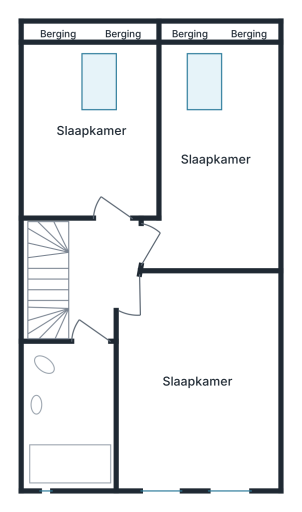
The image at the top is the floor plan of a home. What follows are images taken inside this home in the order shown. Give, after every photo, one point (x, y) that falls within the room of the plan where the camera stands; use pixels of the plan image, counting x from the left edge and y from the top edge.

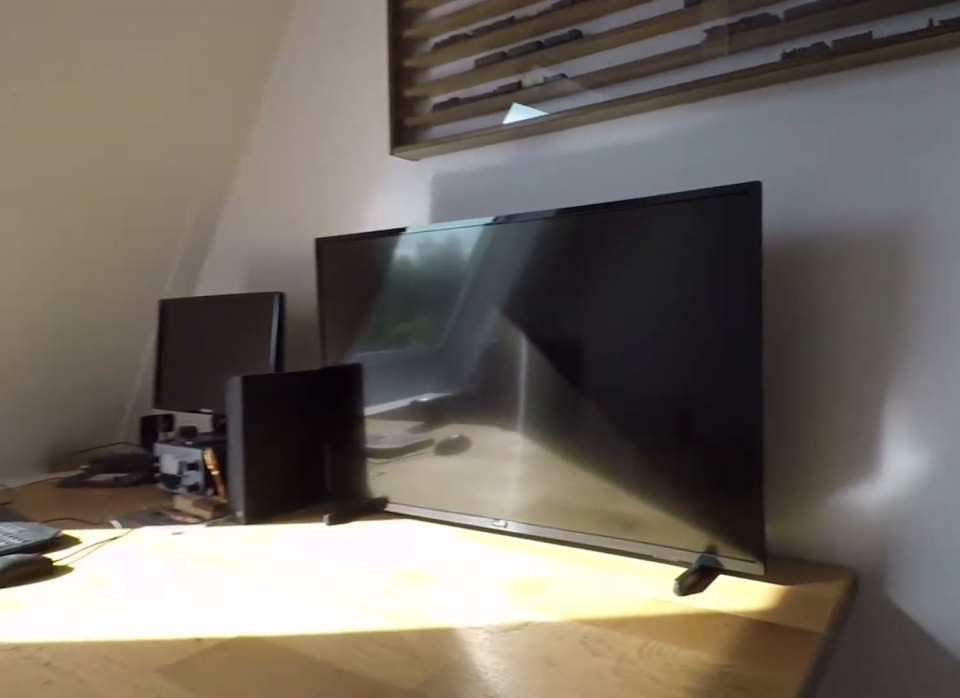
(272, 162)
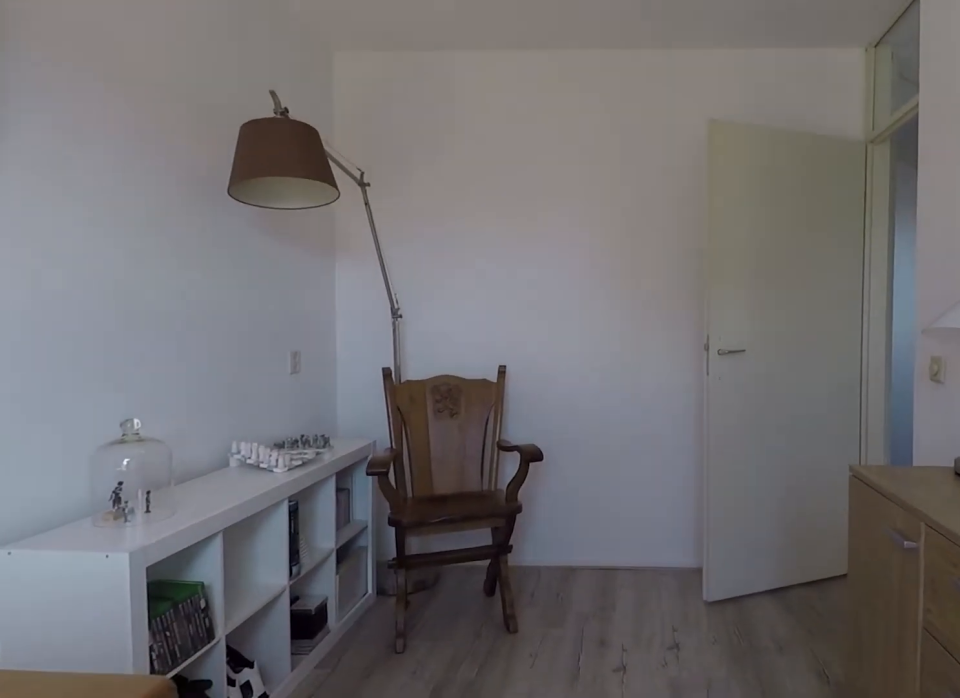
(272, 162)
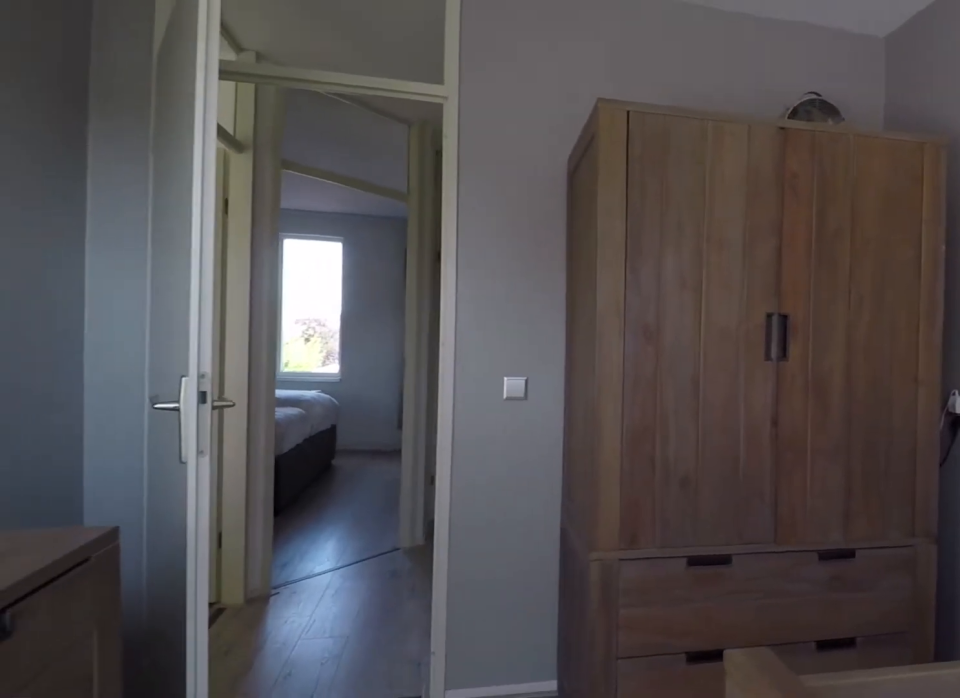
(92, 75)
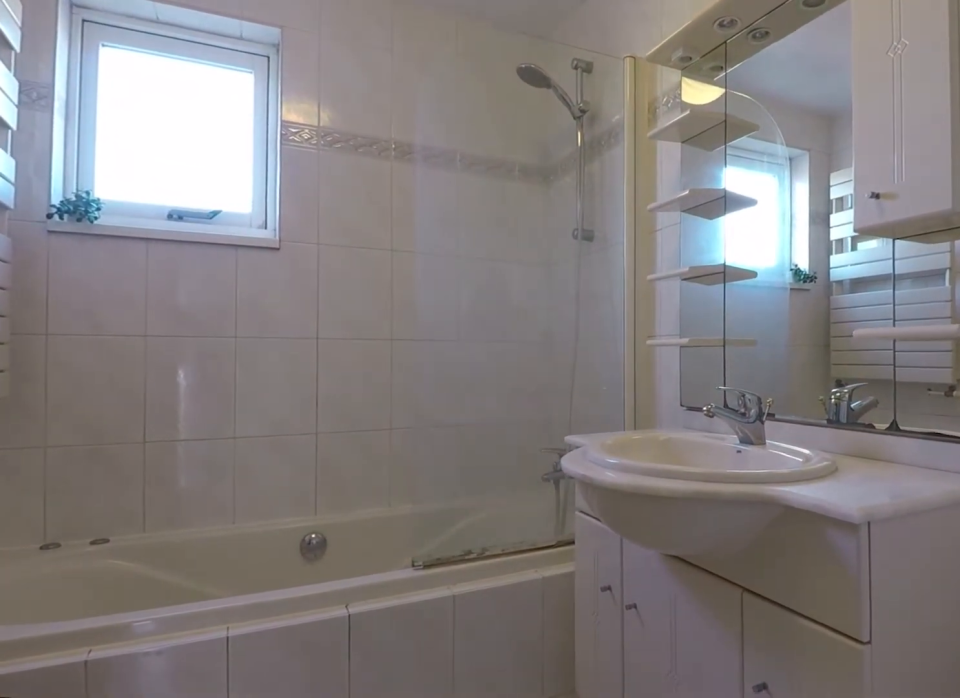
(70, 415)
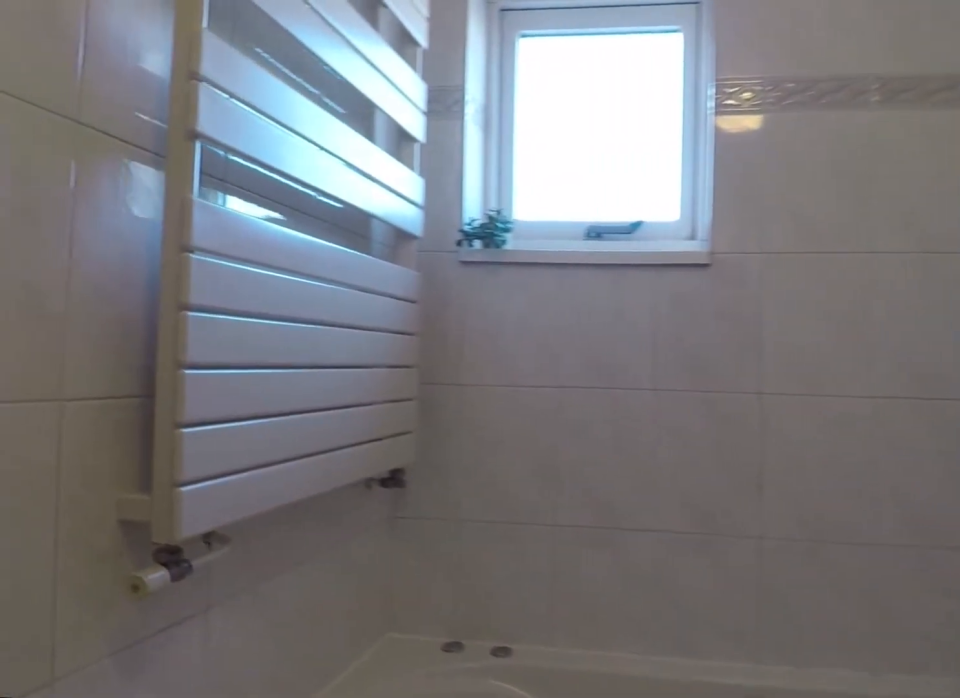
(70, 415)
